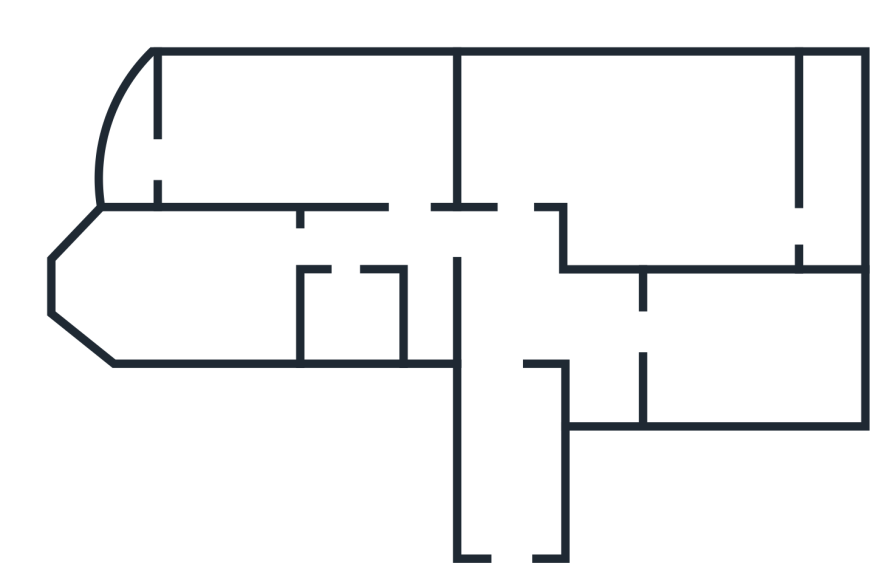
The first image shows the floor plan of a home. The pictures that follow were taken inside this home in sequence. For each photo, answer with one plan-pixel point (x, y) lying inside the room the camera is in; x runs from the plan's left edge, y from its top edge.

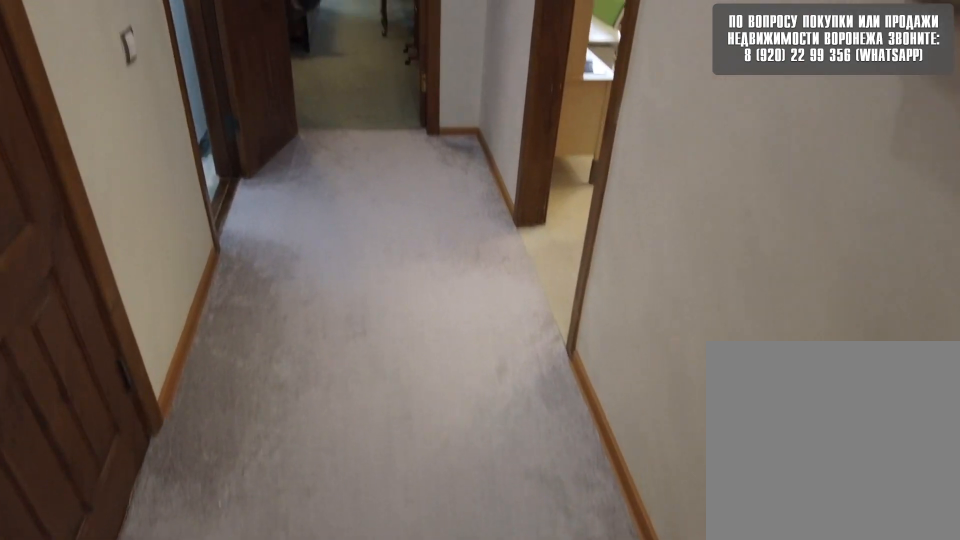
(512, 251)
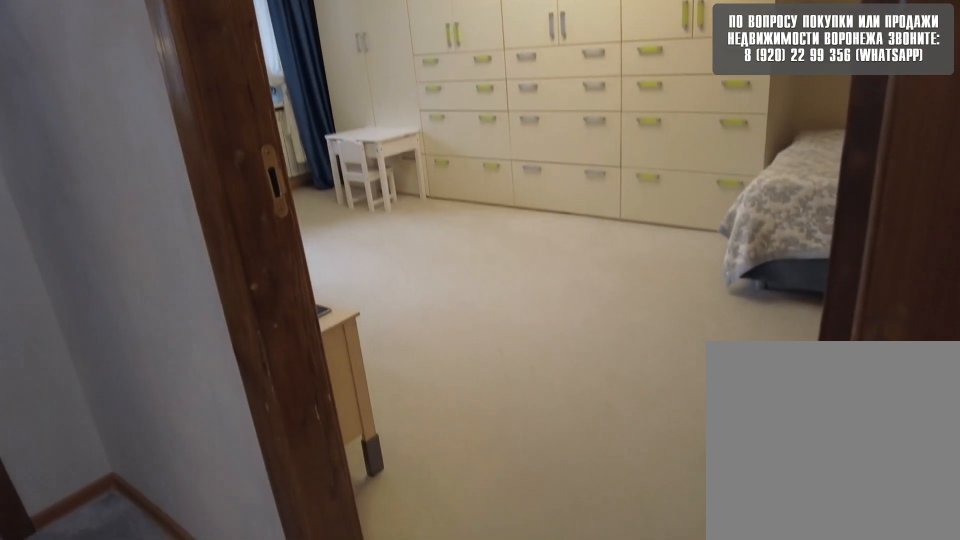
(407, 236)
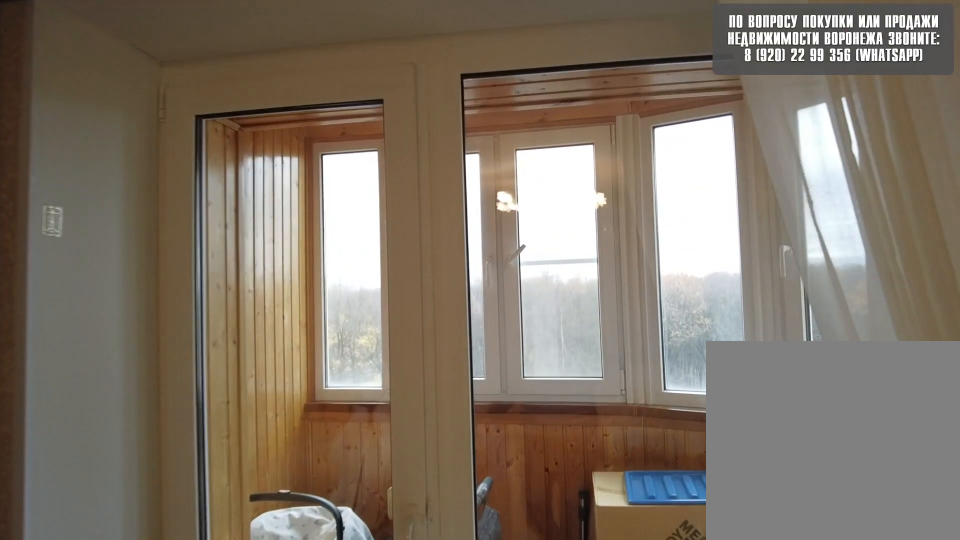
(368, 141)
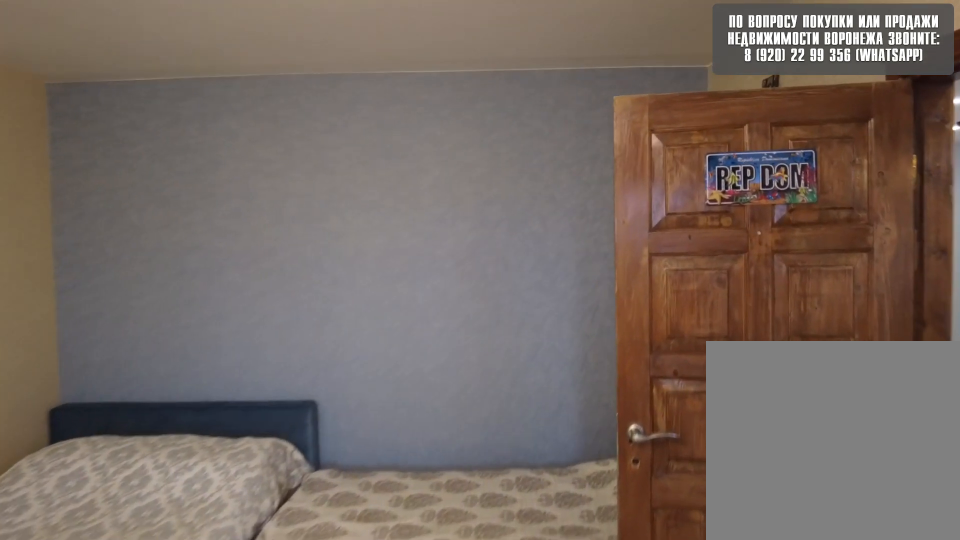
(368, 141)
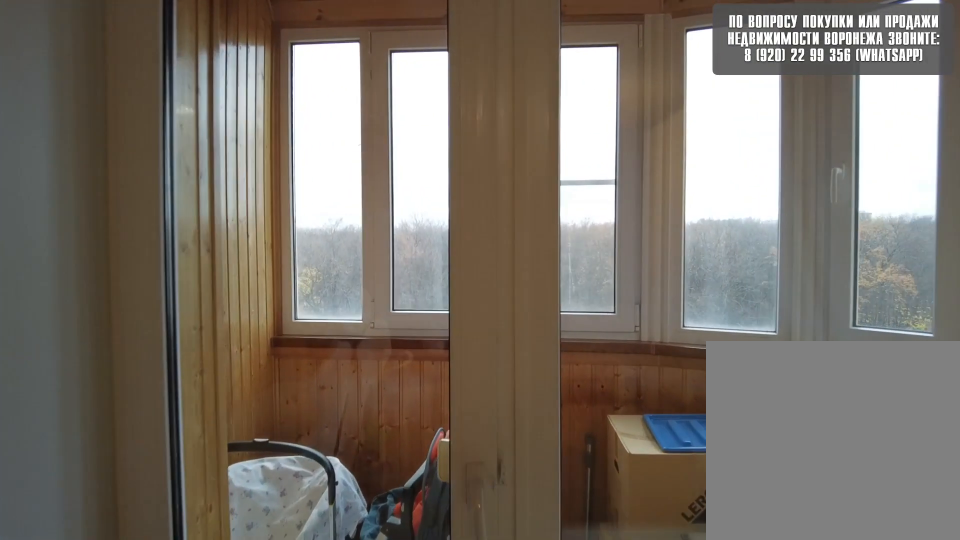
(218, 145)
